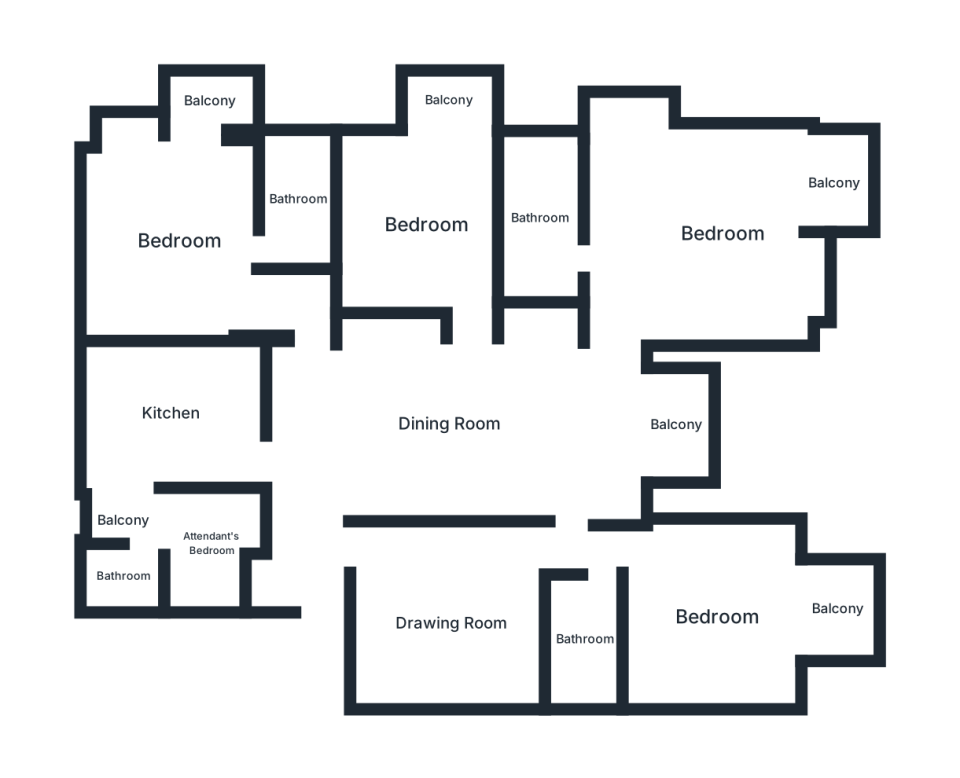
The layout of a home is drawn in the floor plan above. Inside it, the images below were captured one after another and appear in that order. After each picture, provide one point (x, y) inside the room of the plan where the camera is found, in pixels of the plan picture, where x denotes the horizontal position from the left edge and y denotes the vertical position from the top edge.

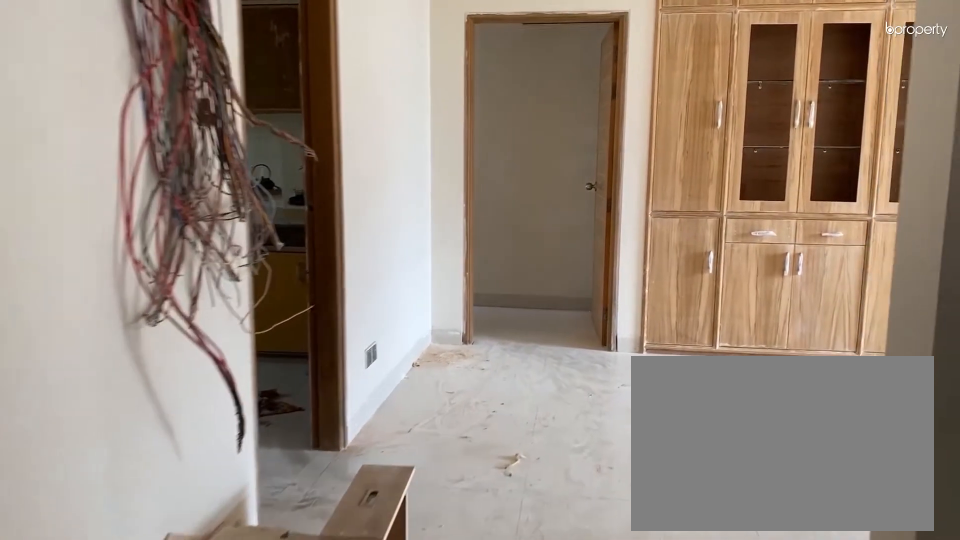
(338, 529)
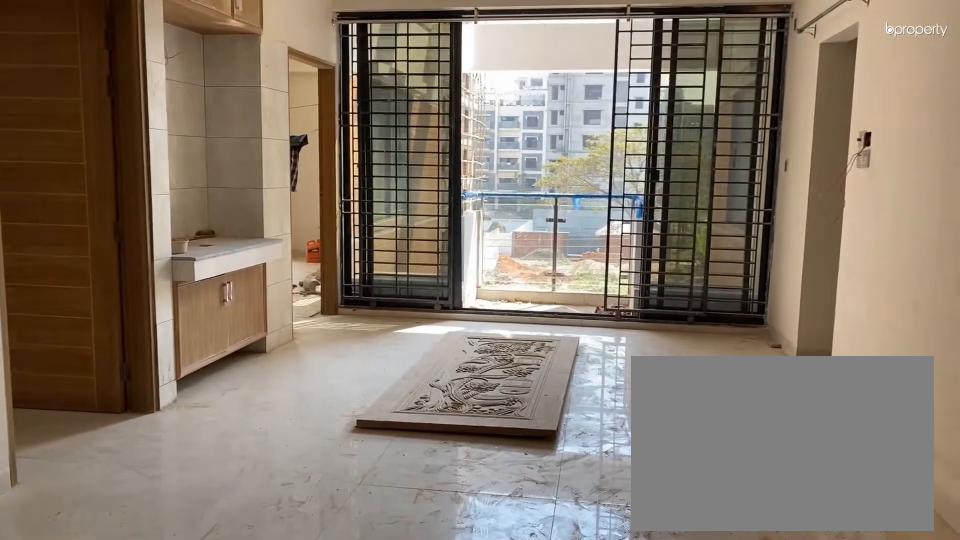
(448, 423)
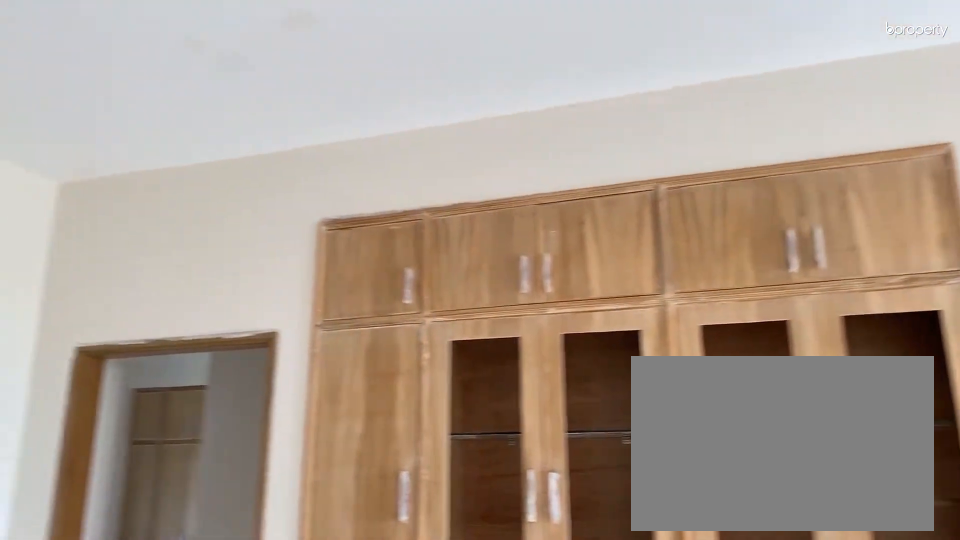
(448, 423)
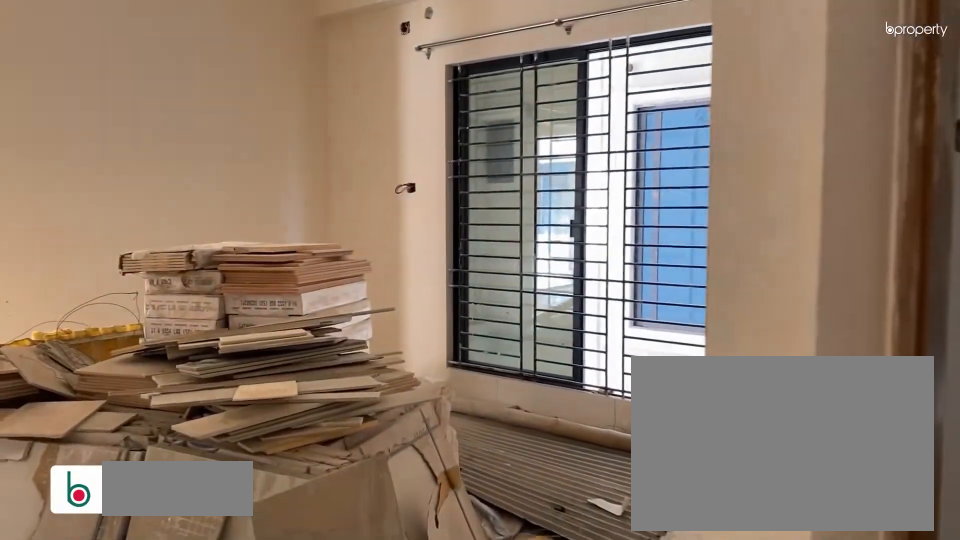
(364, 554)
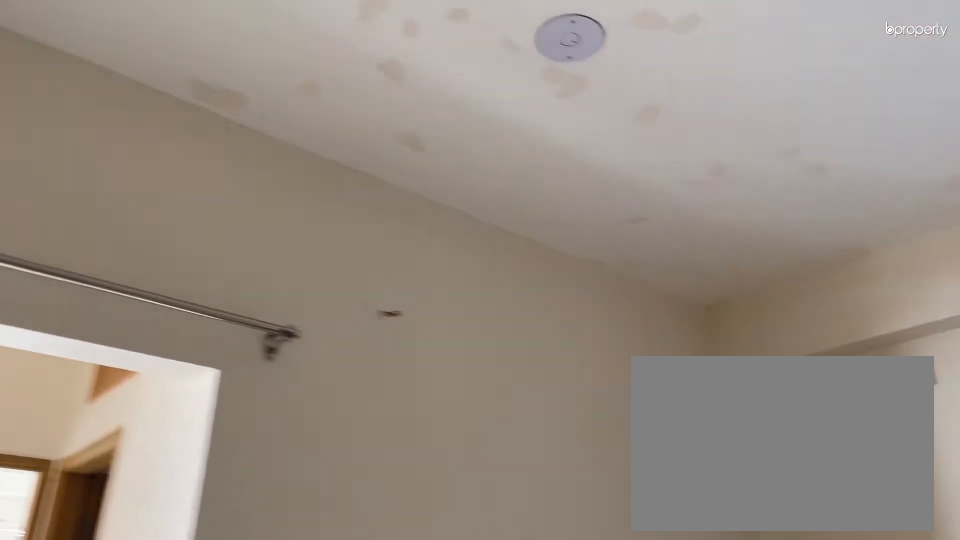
(453, 625)
